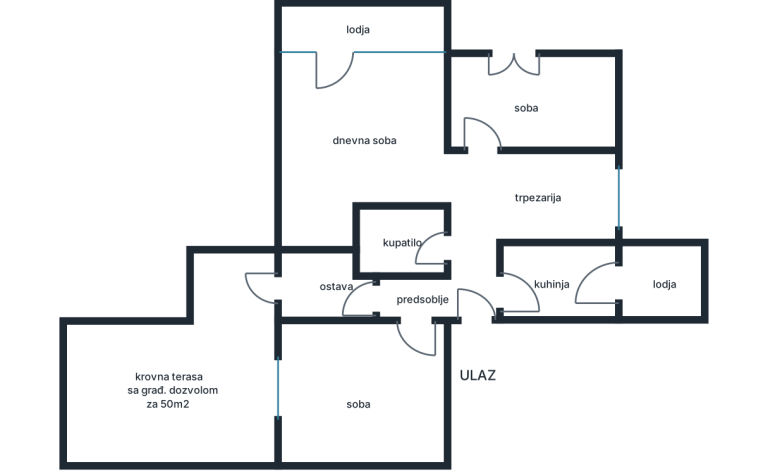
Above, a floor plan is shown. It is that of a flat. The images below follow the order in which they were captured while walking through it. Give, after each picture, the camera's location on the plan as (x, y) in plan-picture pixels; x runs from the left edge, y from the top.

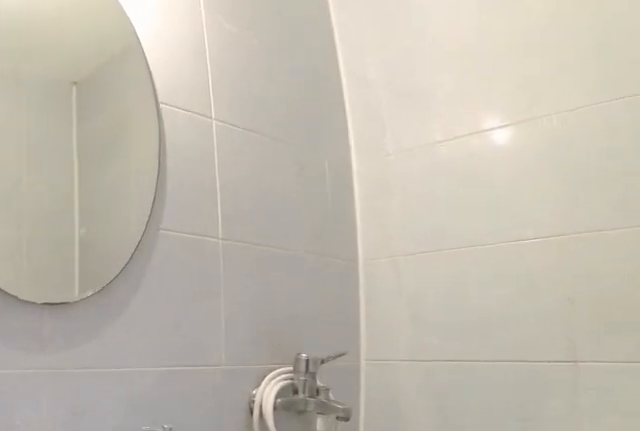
(398, 254)
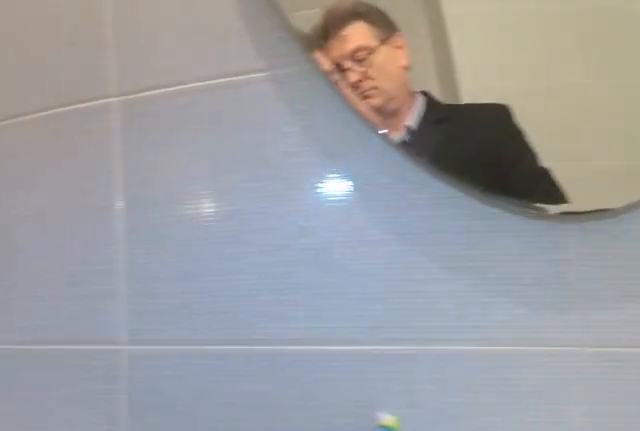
(381, 229)
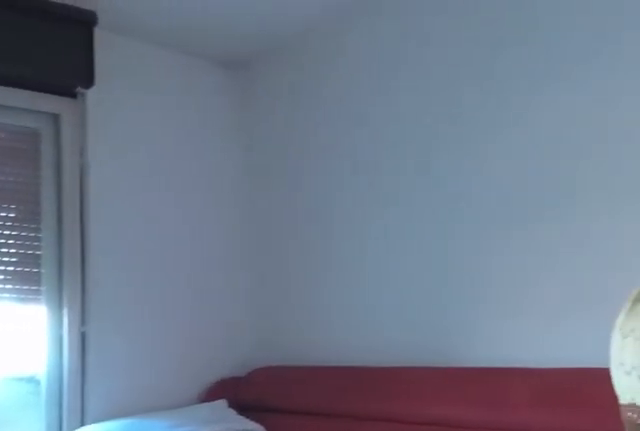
(475, 164)
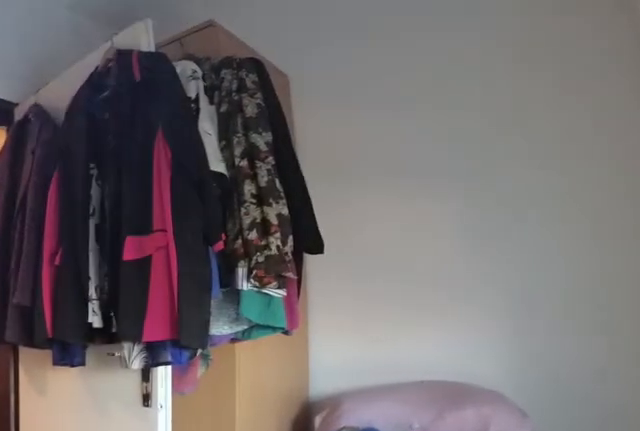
(536, 81)
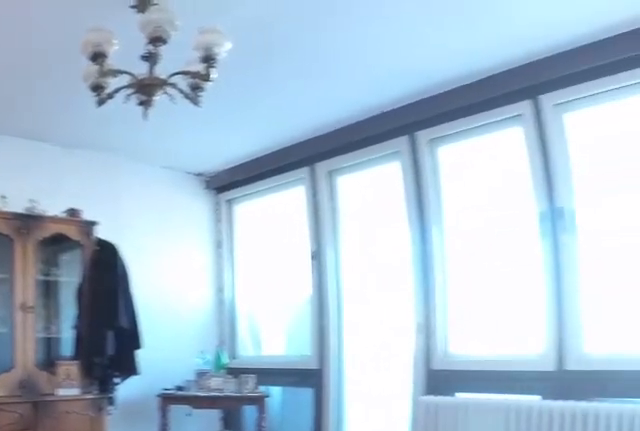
(446, 185)
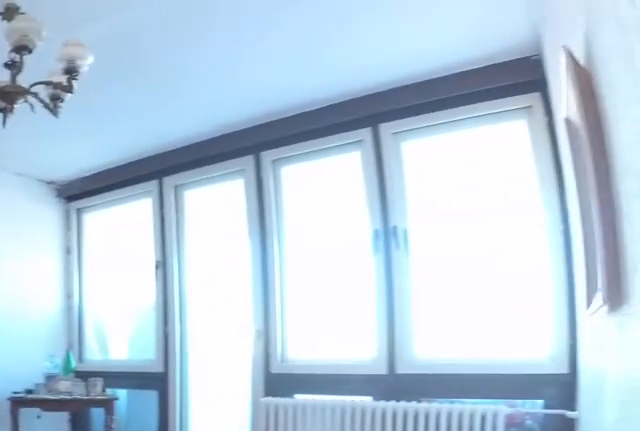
(443, 186)
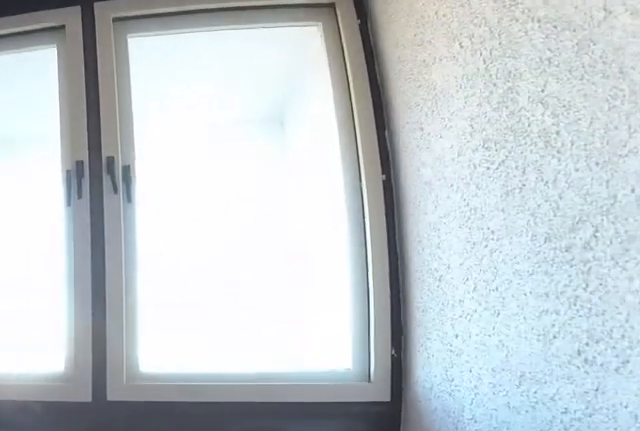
(425, 145)
